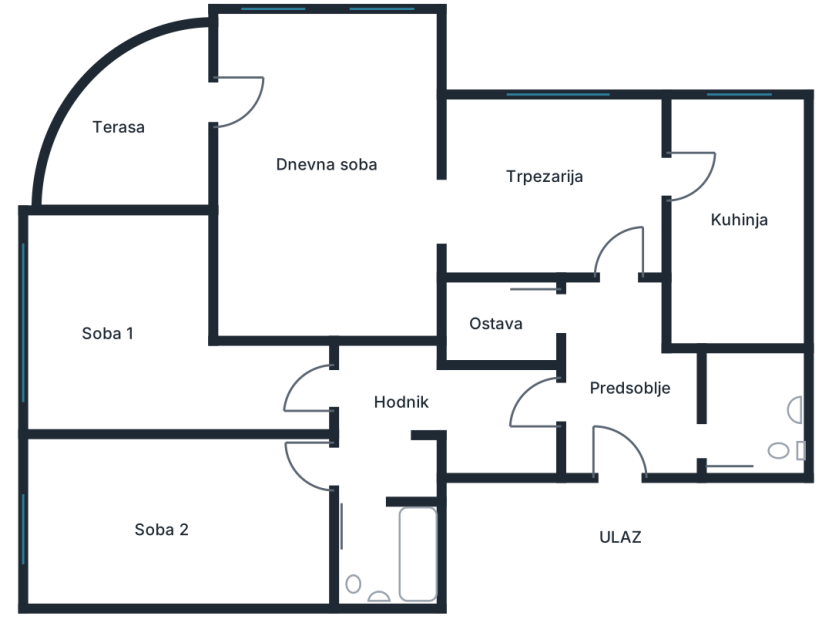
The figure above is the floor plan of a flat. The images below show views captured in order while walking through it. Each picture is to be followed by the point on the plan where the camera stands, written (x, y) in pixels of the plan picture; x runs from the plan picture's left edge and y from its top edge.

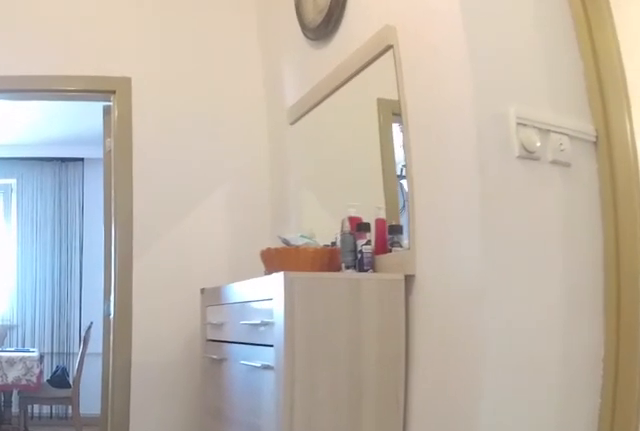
(623, 460)
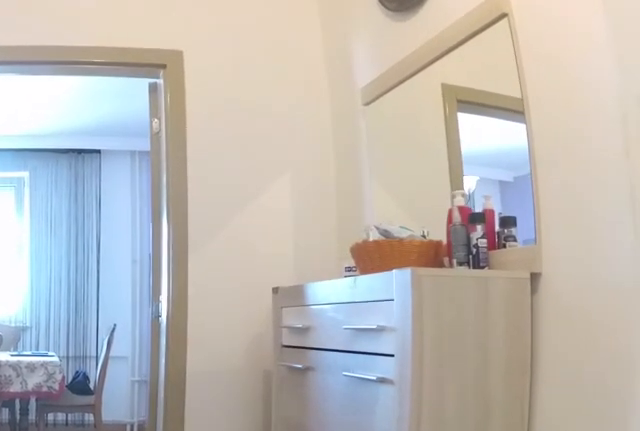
(623, 447)
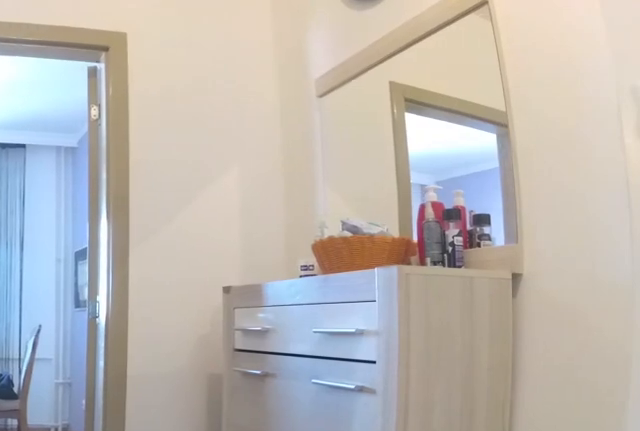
(623, 439)
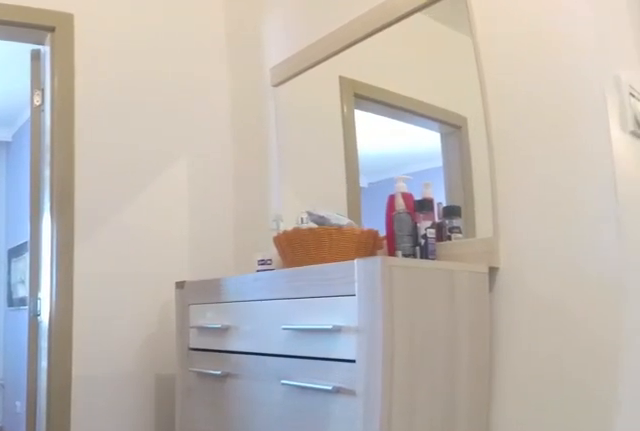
(623, 430)
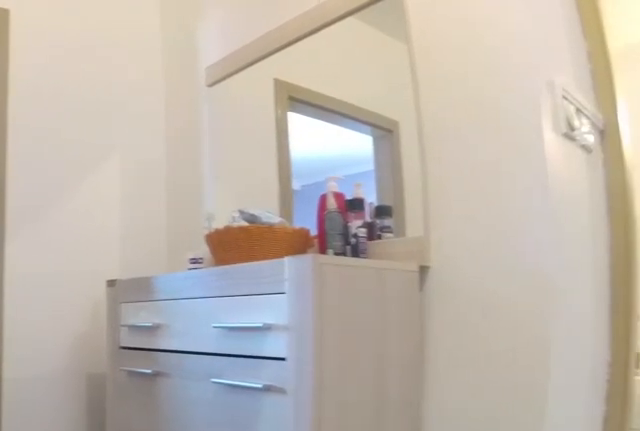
(623, 427)
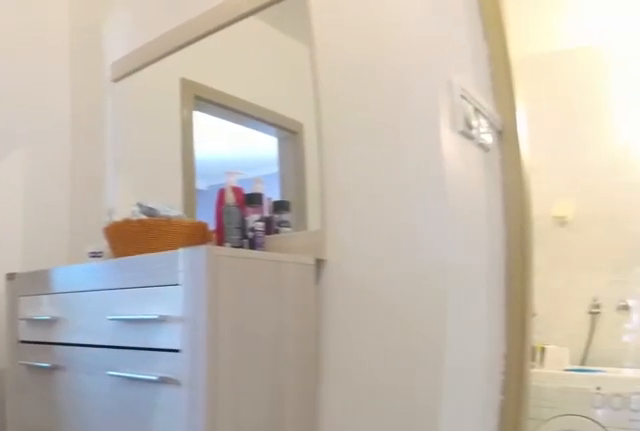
(618, 425)
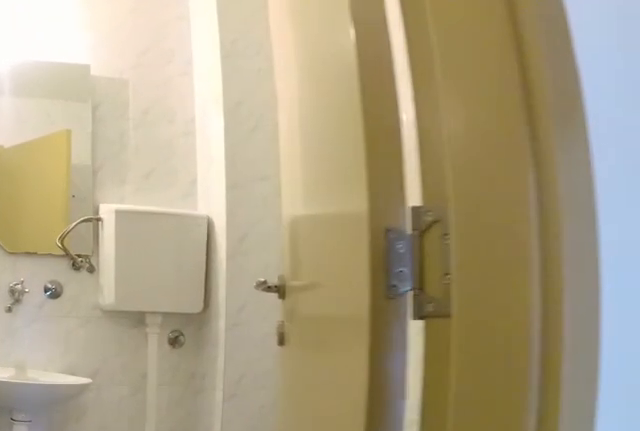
(656, 403)
